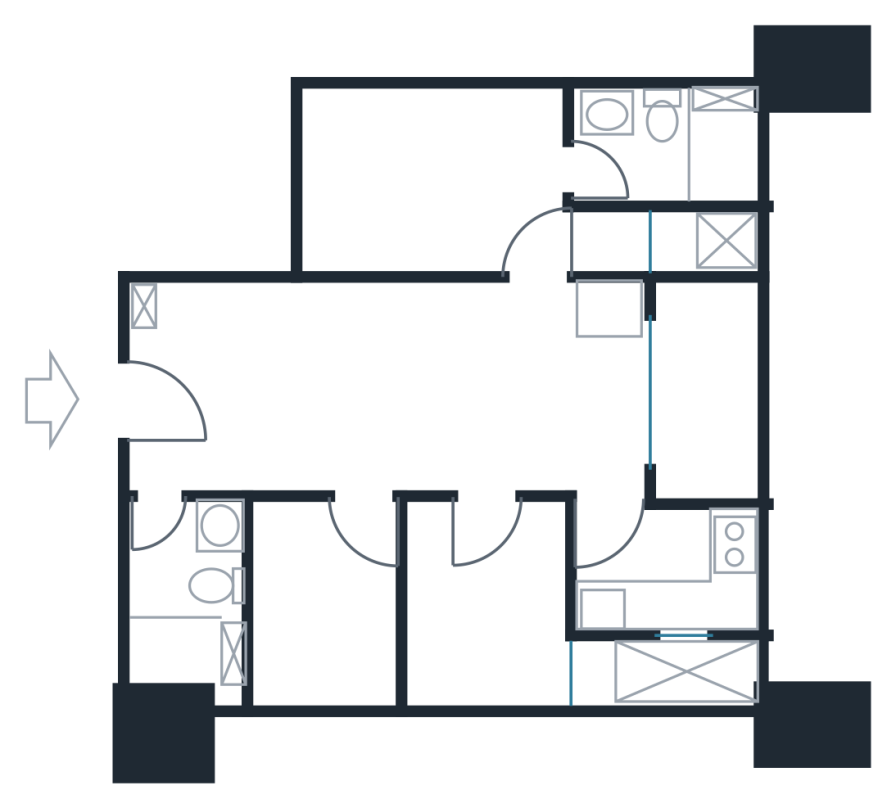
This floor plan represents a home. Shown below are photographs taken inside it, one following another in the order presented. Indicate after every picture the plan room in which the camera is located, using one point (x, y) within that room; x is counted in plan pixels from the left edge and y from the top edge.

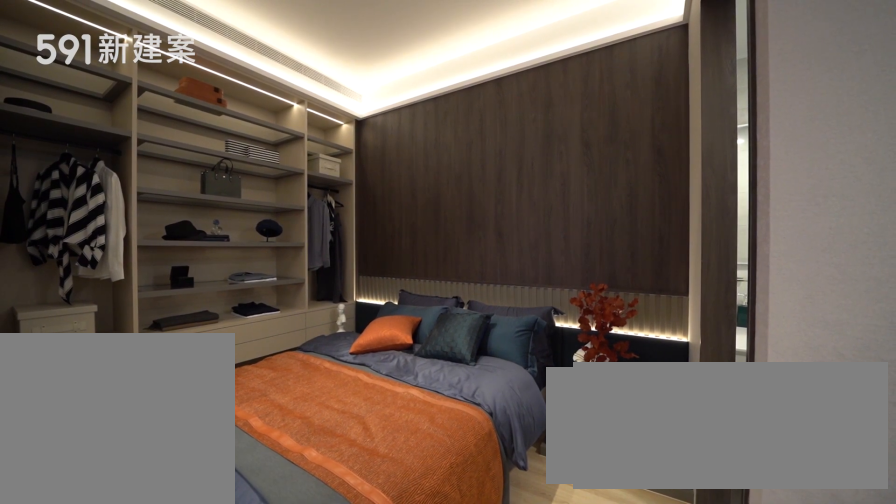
(448, 184)
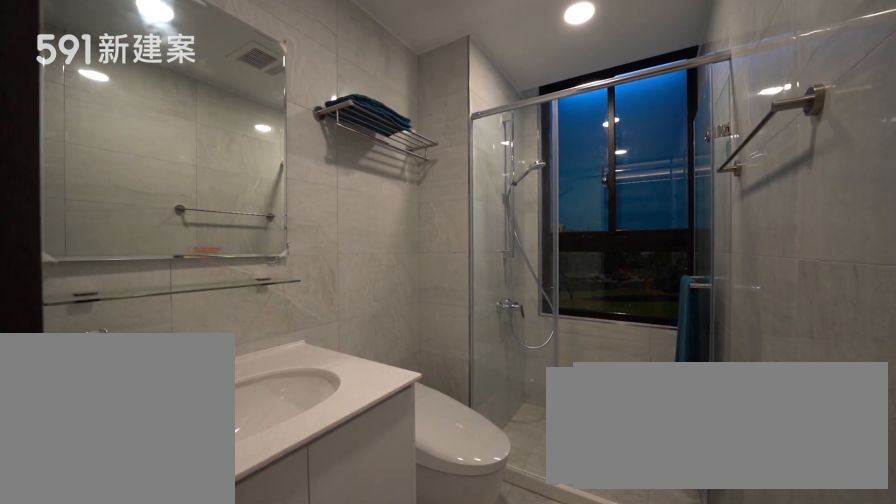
(667, 144)
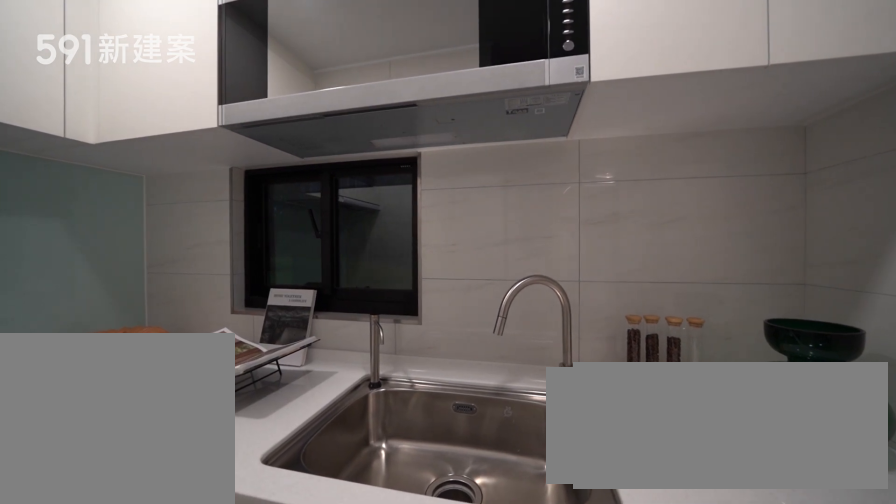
(669, 571)
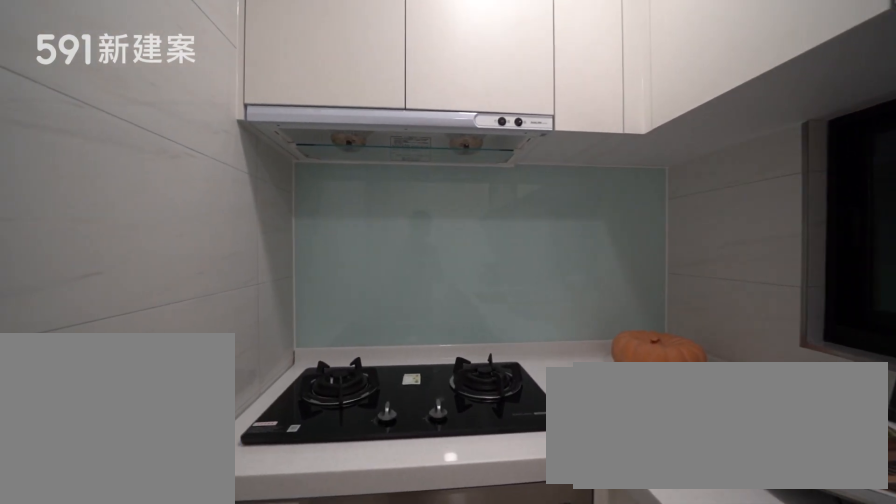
(669, 571)
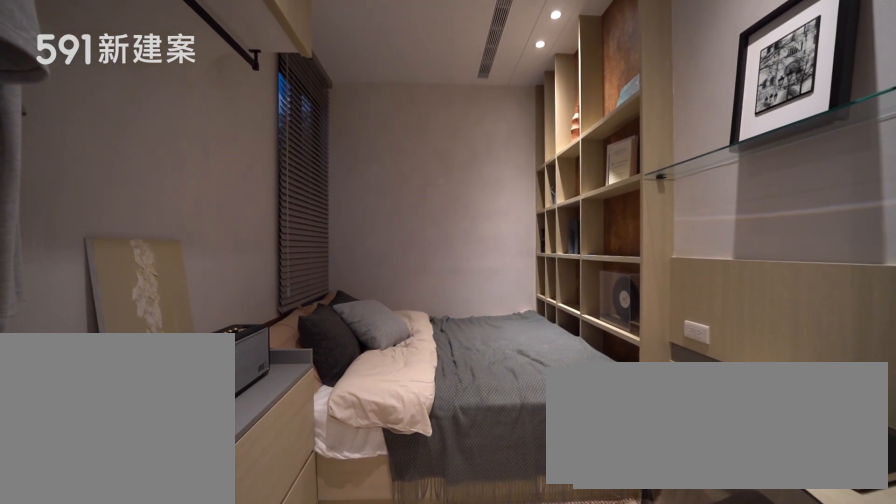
(484, 609)
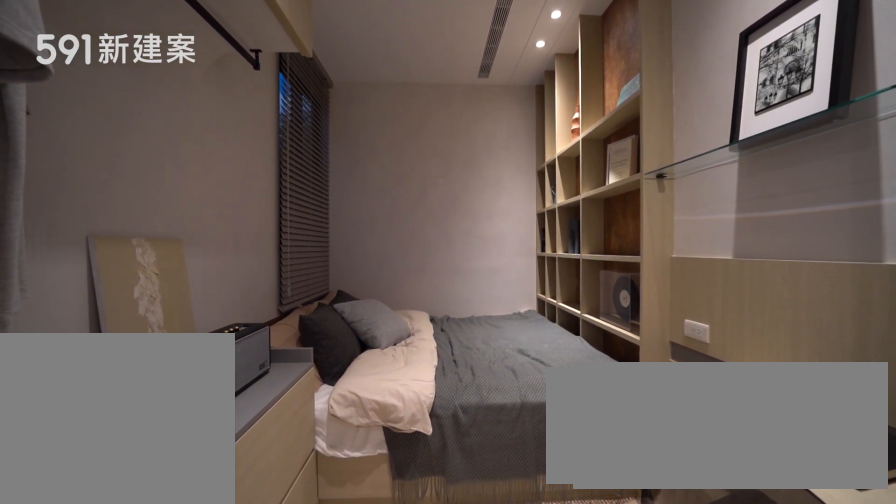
(484, 609)
